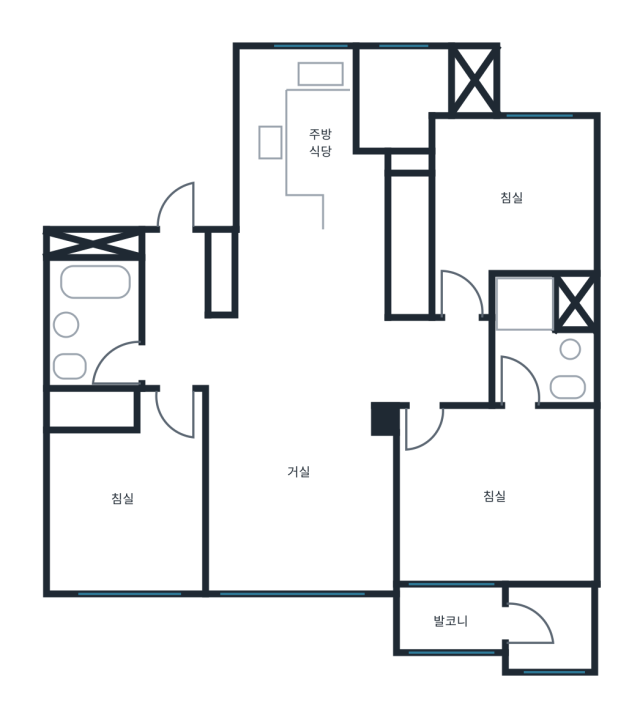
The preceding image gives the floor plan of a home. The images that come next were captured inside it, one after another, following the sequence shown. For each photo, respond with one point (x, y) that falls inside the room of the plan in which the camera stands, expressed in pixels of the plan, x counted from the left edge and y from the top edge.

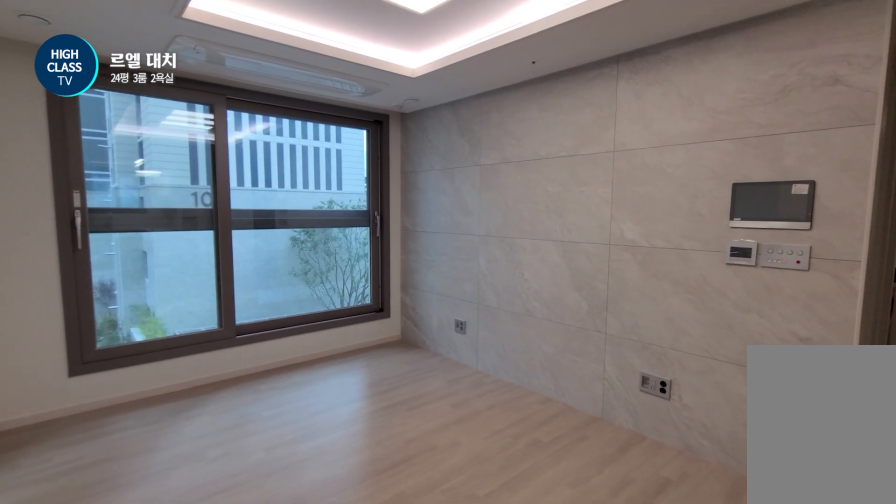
(299, 454)
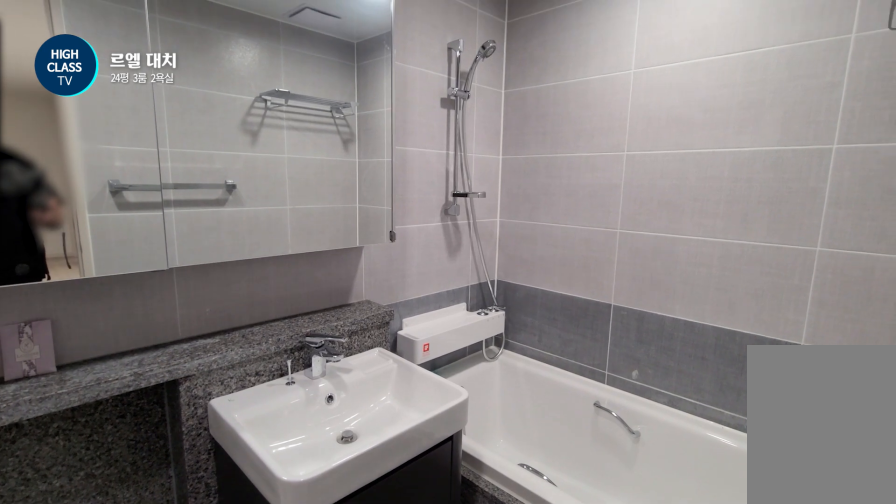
(91, 323)
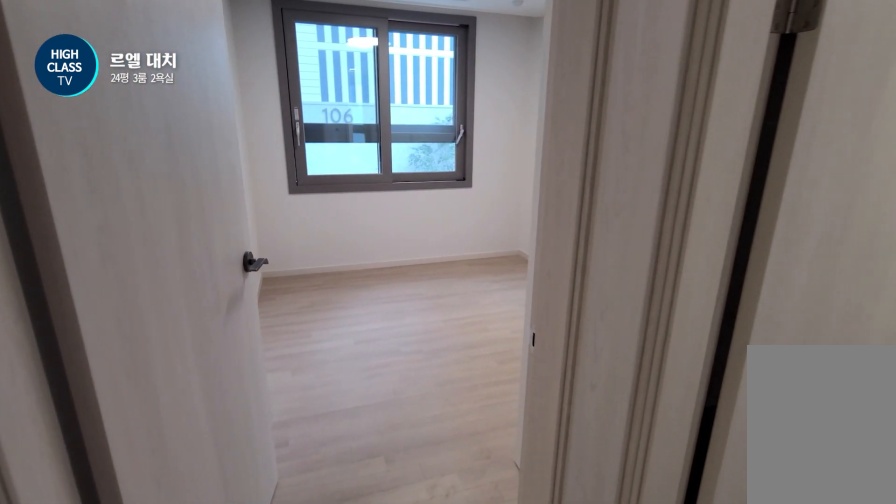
(127, 490)
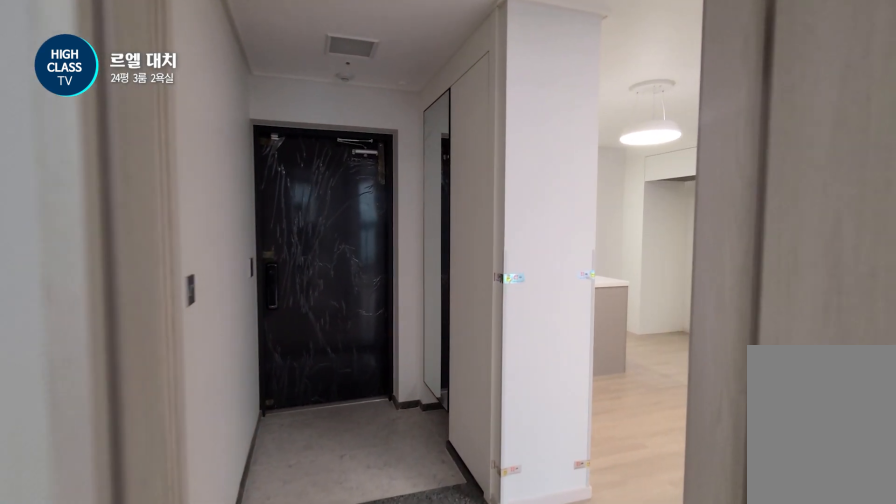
(127, 490)
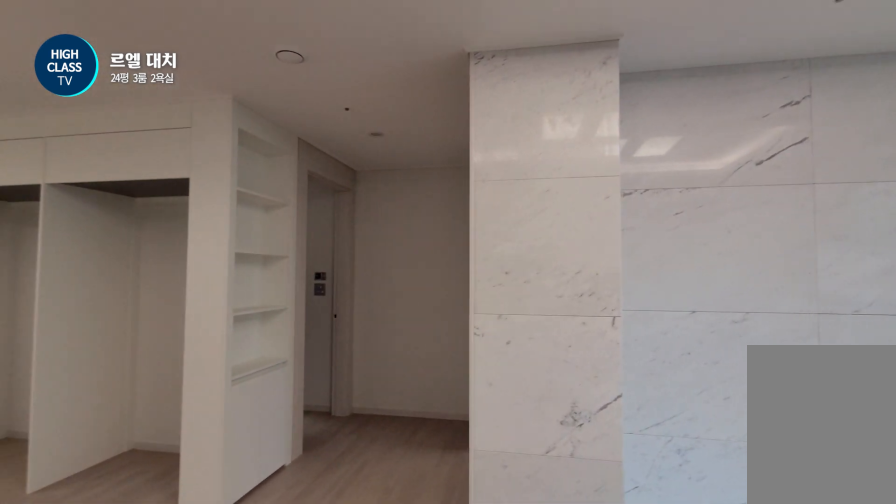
(299, 454)
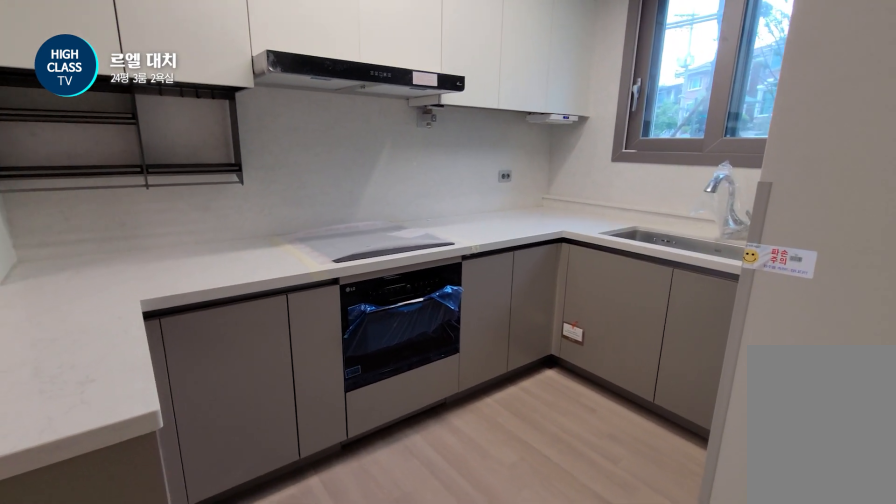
(321, 195)
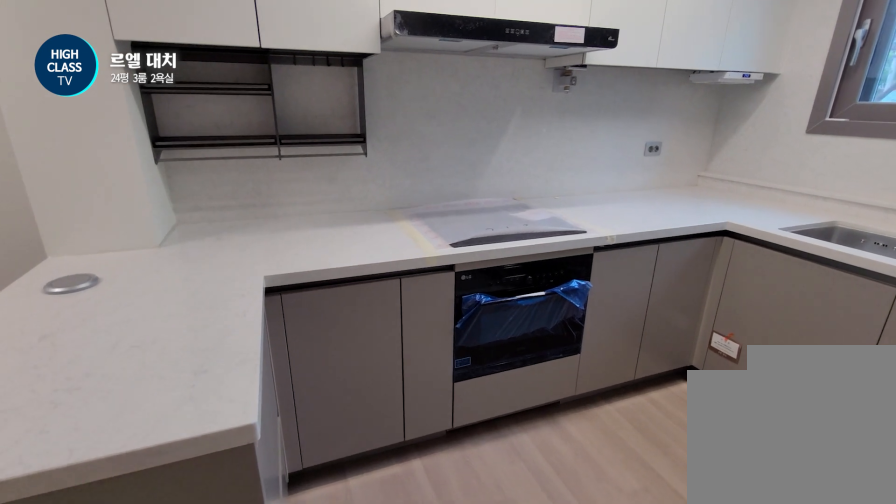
(321, 195)
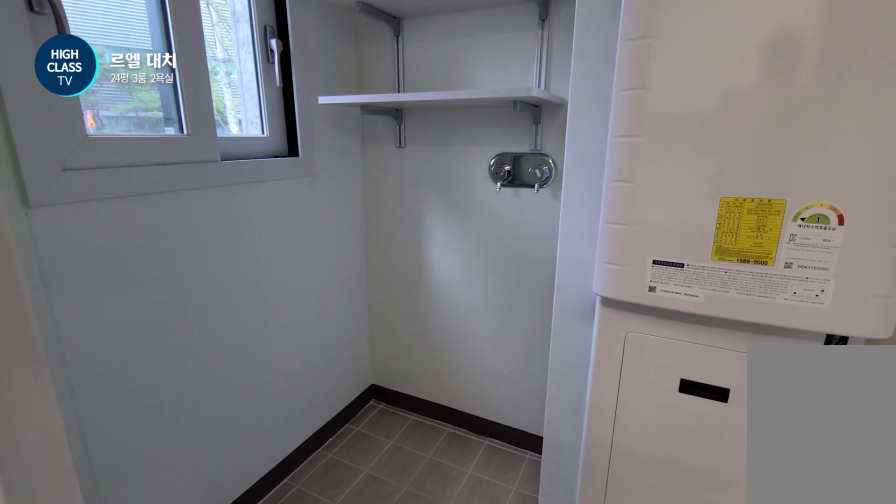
(402, 89)
